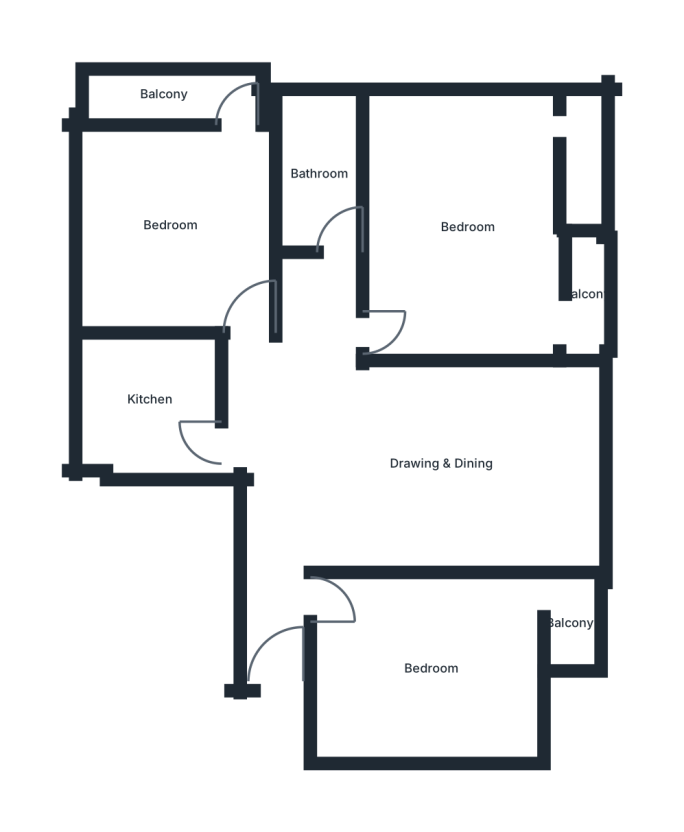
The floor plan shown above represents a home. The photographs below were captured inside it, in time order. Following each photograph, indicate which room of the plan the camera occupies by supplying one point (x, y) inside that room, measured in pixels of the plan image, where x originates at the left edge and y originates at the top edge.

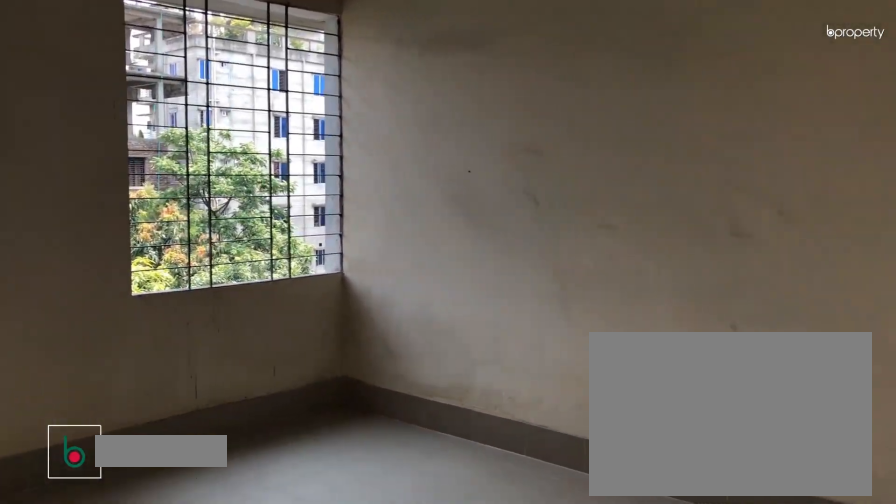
(432, 670)
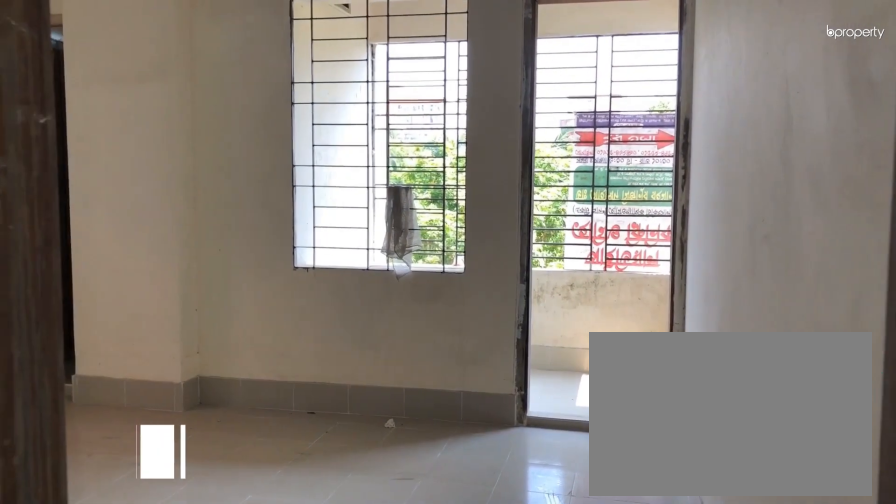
(402, 331)
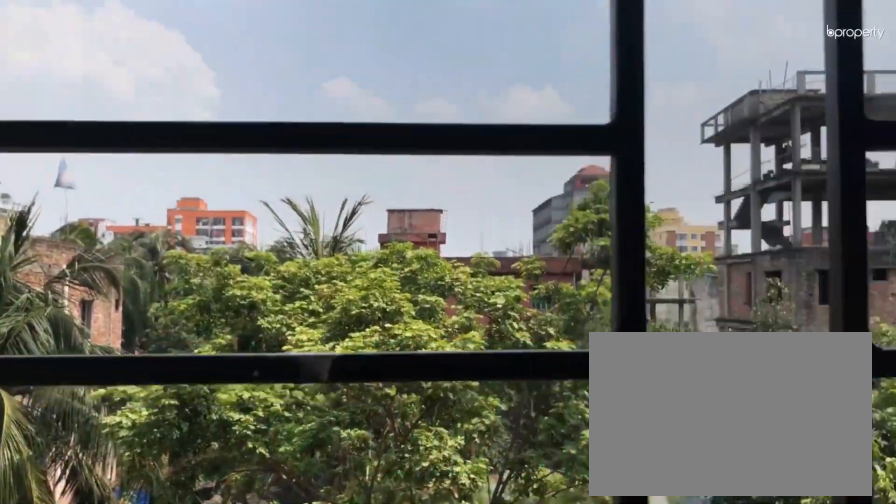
(584, 292)
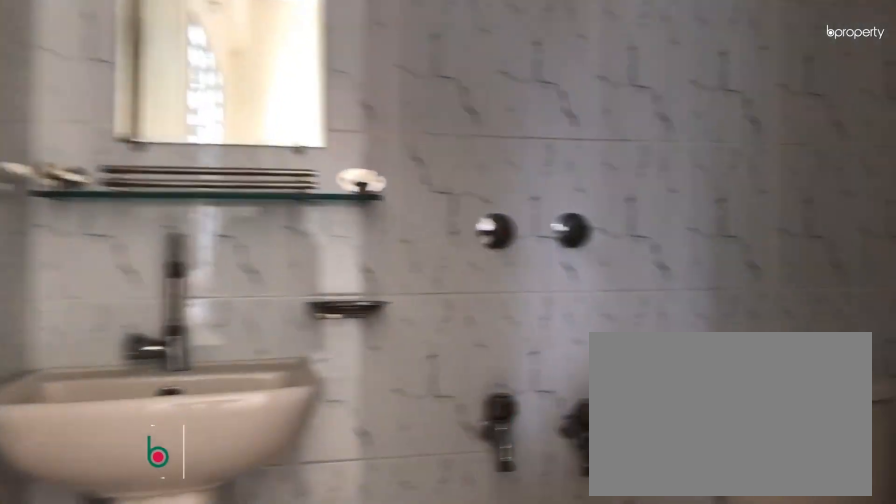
(580, 169)
